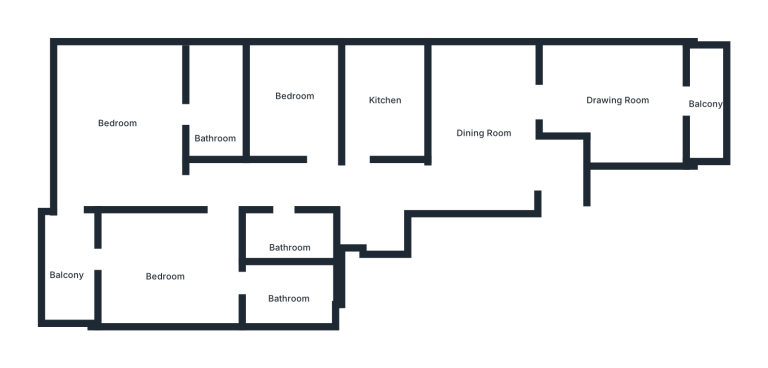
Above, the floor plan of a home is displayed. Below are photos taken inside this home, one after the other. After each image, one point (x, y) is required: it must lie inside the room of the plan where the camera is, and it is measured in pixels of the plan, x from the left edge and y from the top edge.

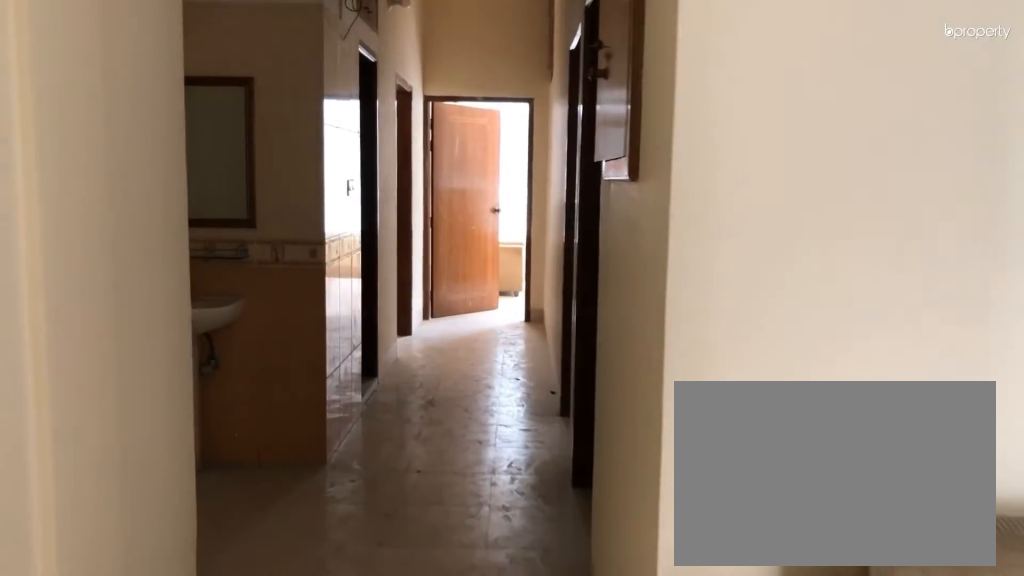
(488, 131)
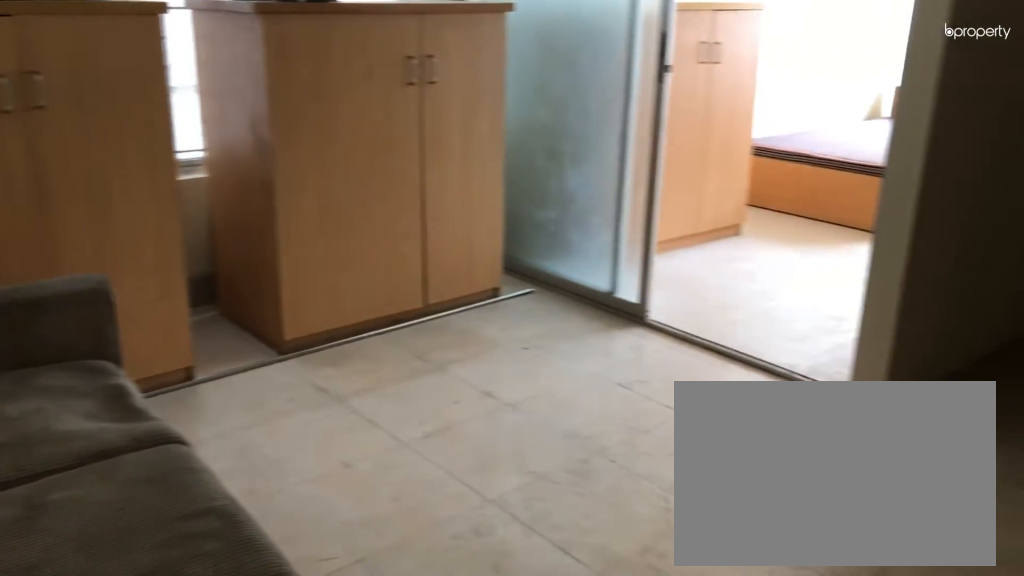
(488, 131)
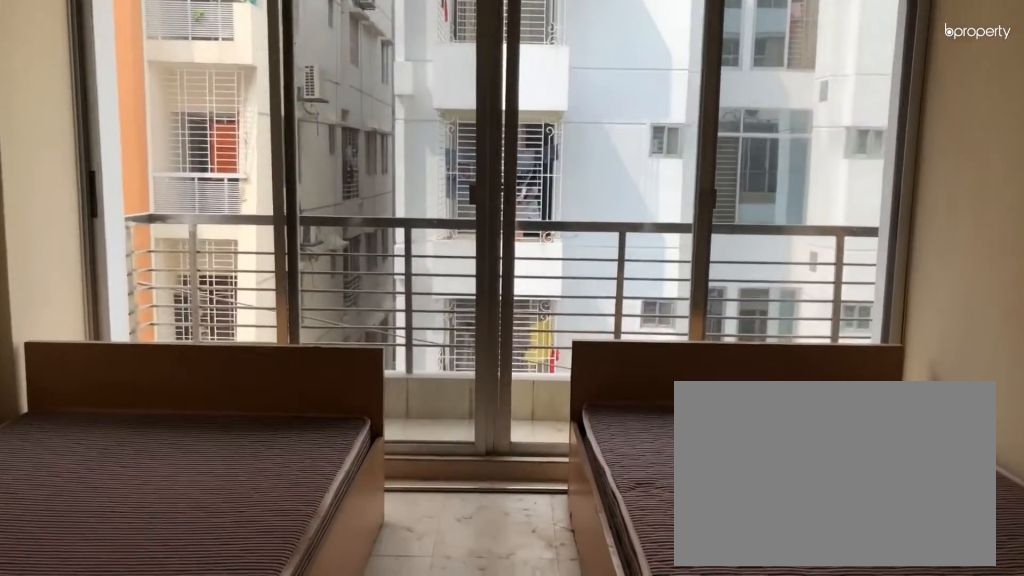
(623, 101)
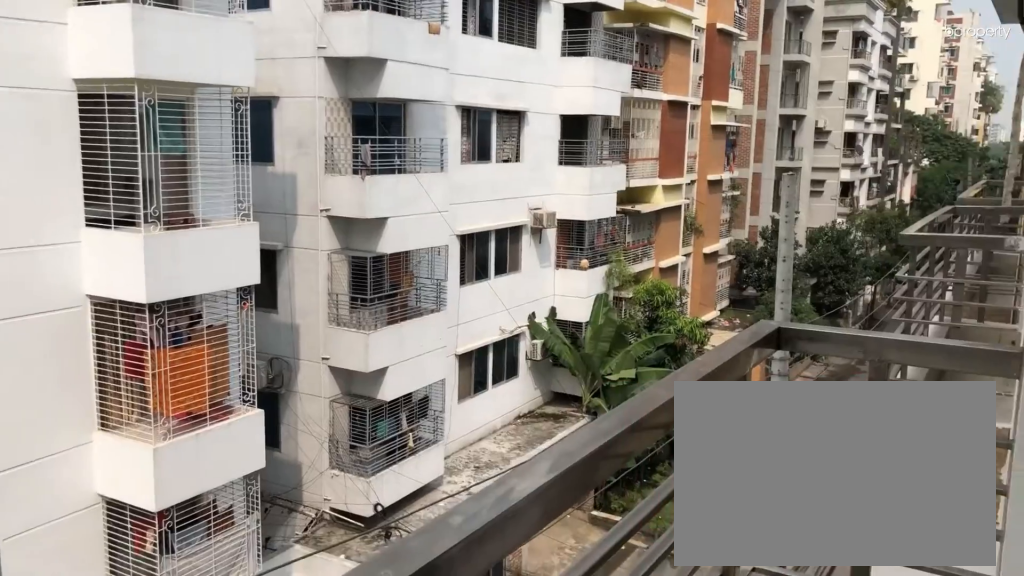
(708, 114)
